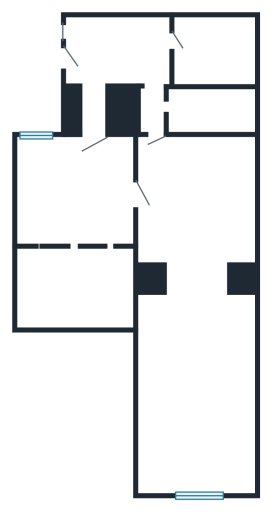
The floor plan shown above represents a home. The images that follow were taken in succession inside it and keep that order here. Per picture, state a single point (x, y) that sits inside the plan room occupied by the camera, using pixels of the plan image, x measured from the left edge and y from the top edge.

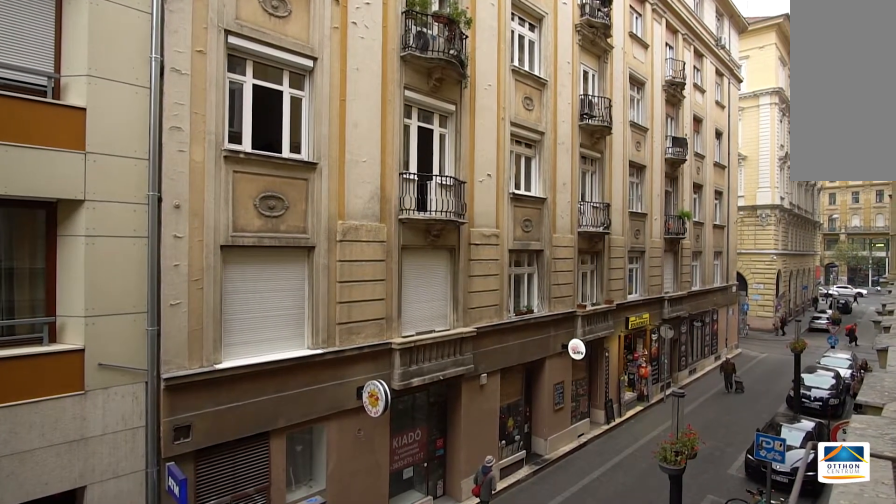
(198, 436)
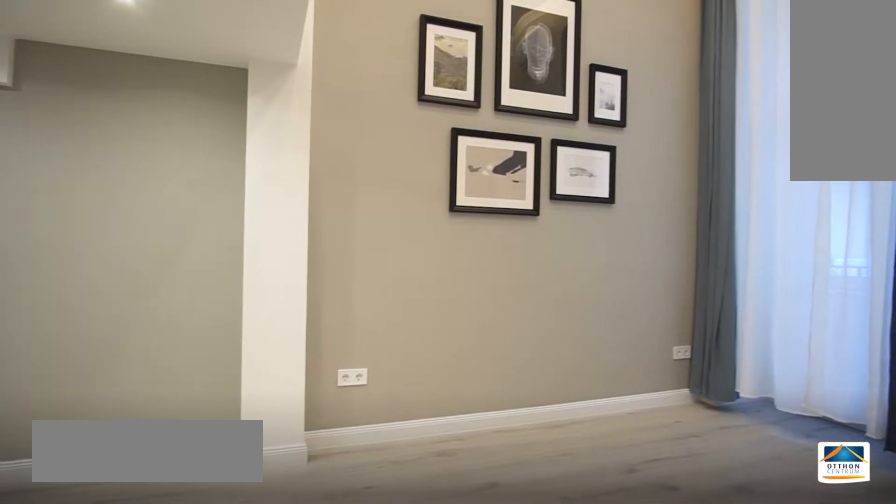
(80, 209)
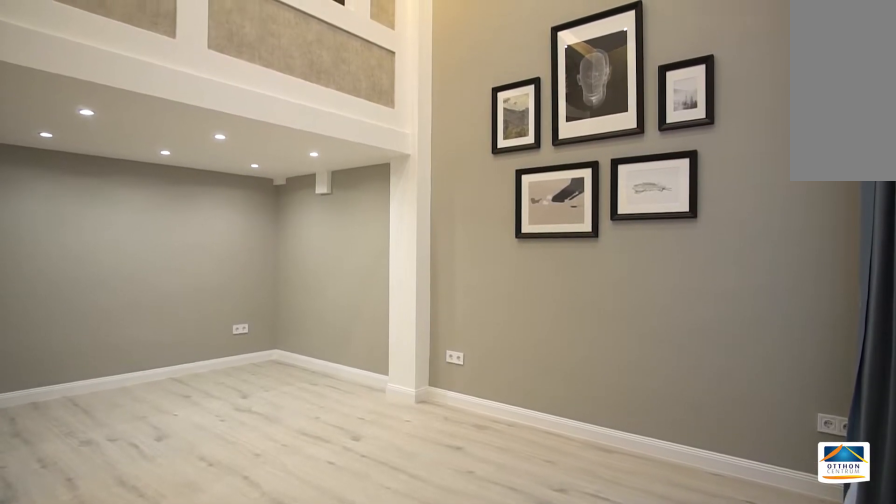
(80, 210)
